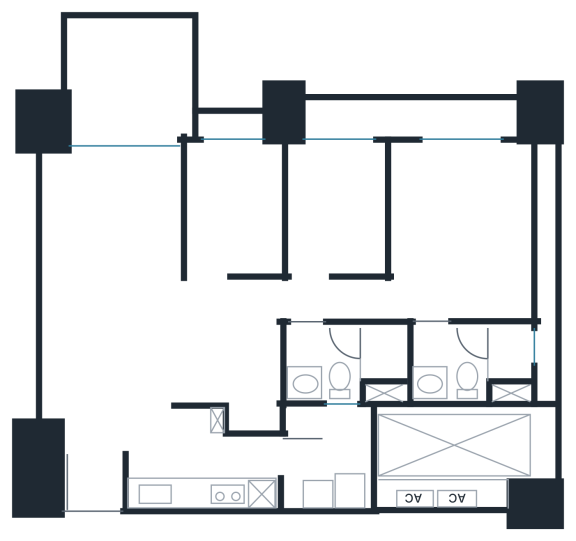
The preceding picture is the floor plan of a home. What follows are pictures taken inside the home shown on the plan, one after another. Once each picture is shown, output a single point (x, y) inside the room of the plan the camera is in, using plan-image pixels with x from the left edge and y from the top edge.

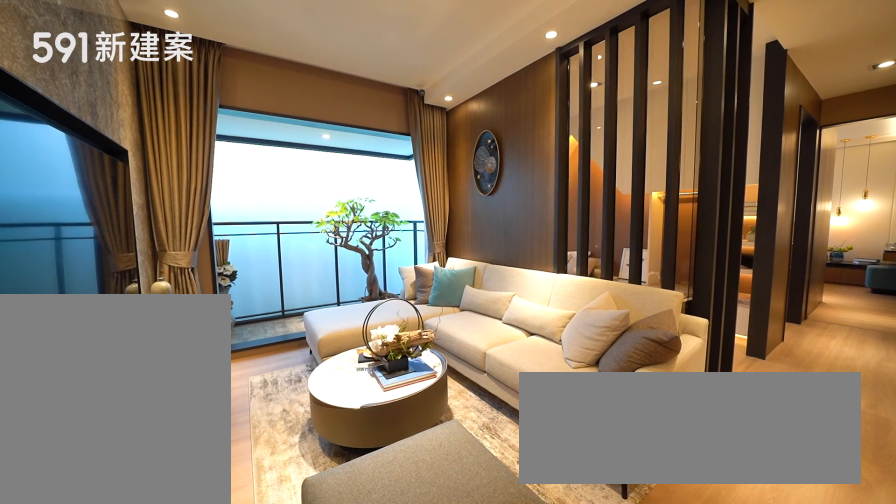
(114, 219)
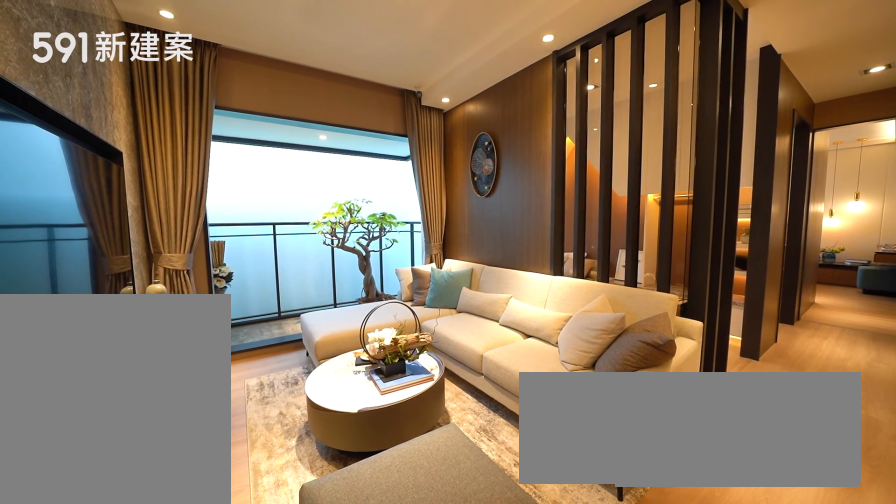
(114, 219)
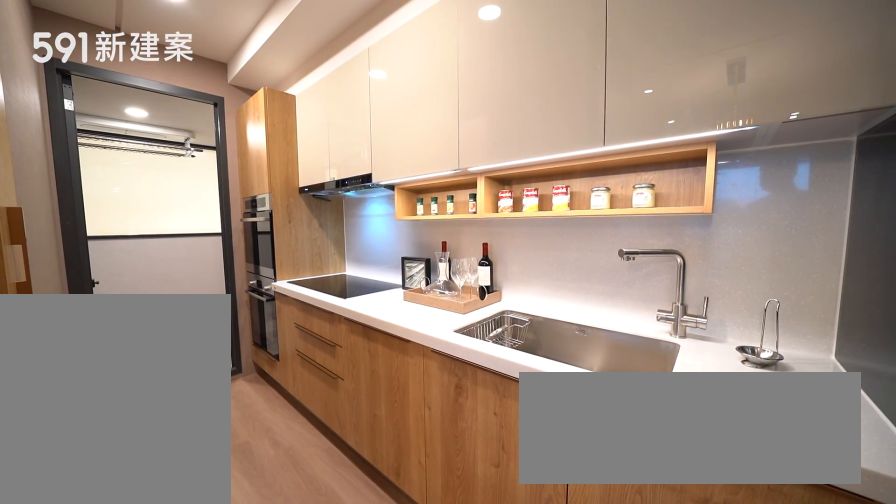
(209, 473)
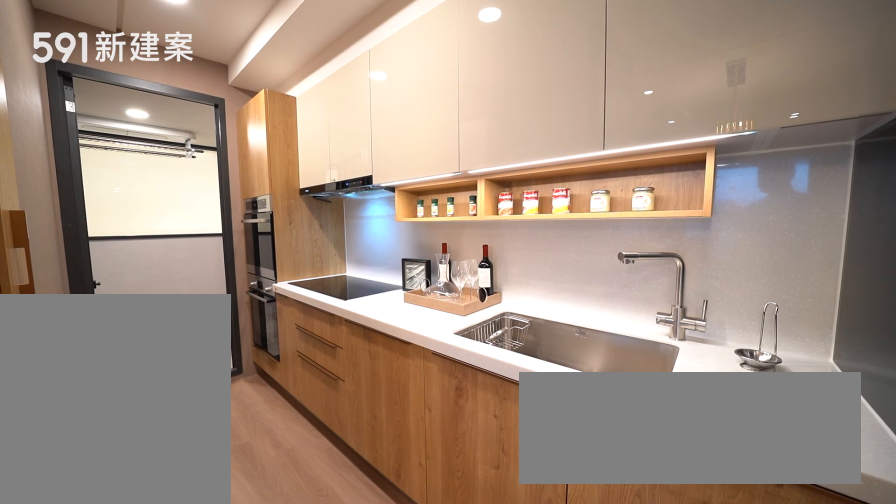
(209, 473)
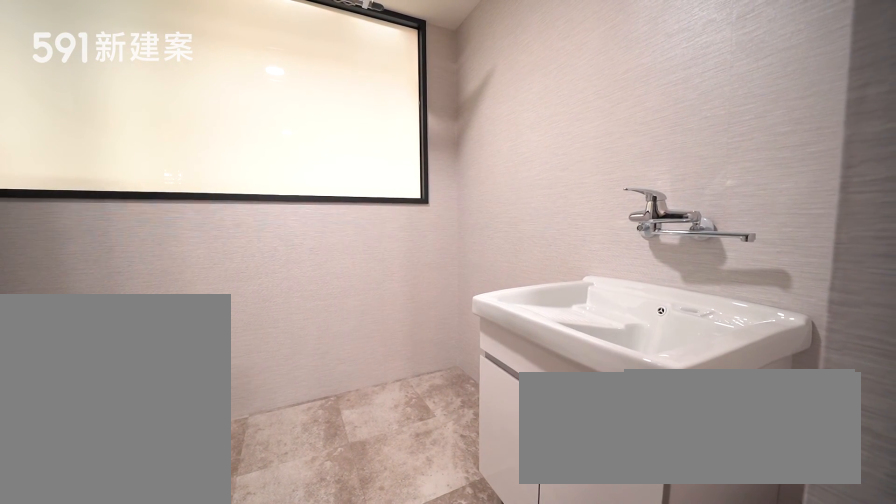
(333, 456)
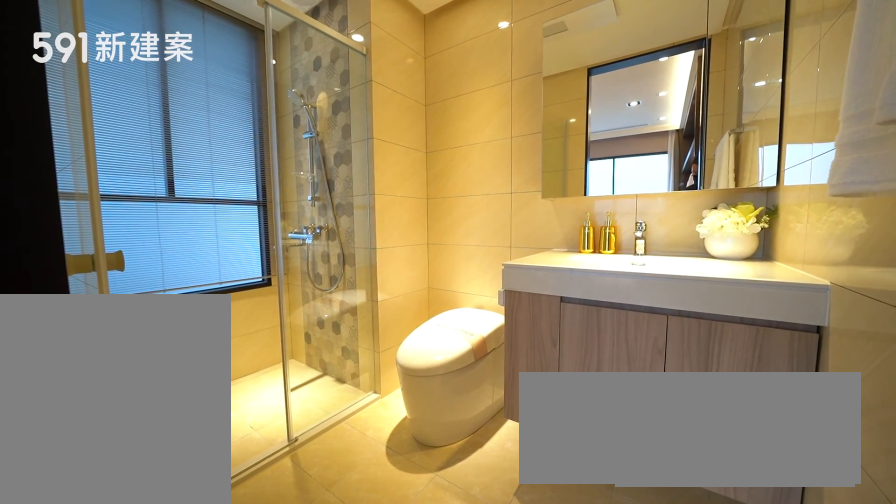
(478, 364)
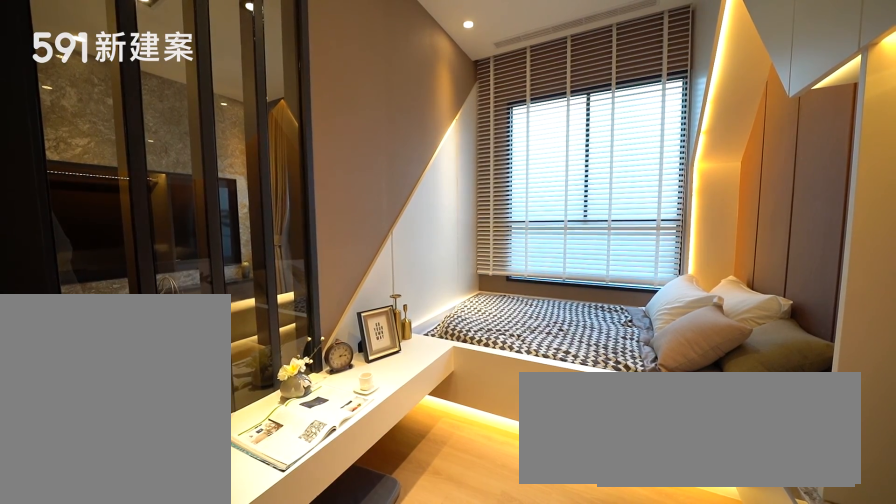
(235, 204)
